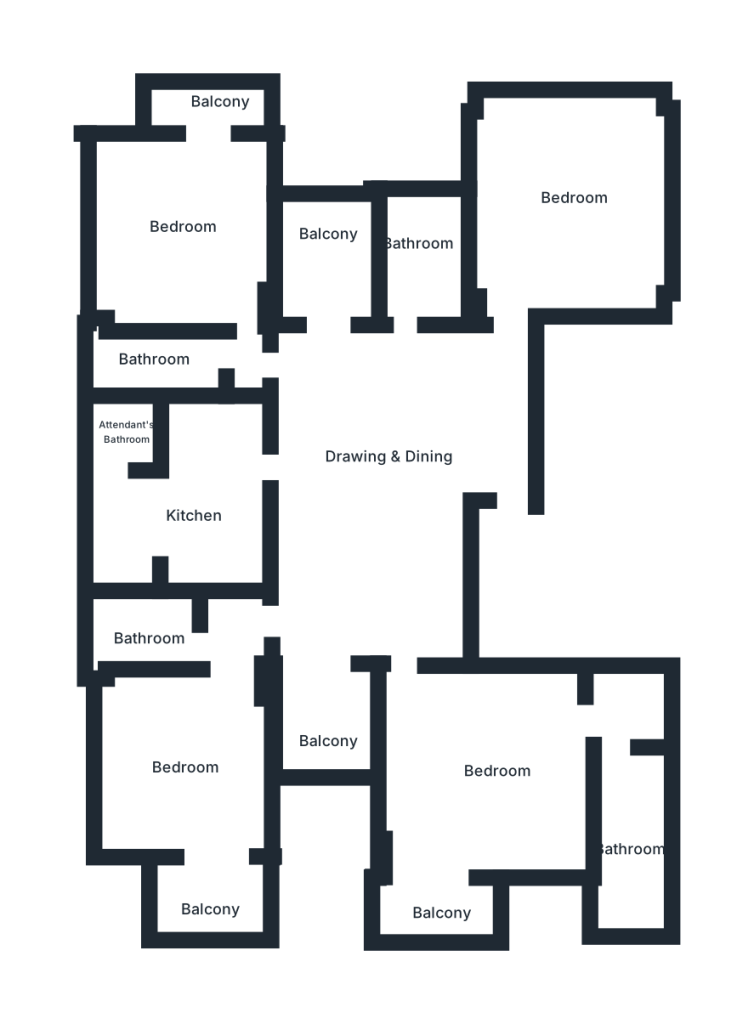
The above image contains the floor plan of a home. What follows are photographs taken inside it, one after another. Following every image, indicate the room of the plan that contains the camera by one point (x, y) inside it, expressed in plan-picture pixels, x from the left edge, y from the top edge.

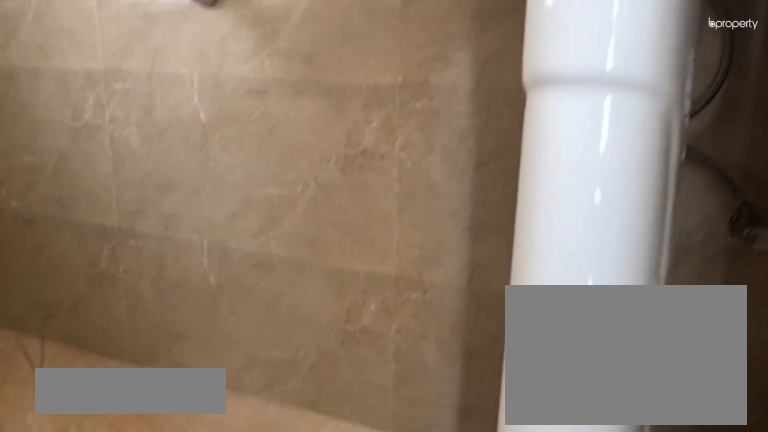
(156, 632)
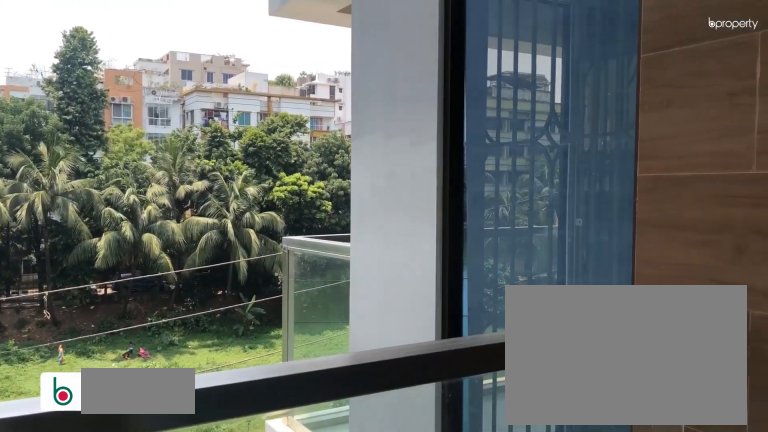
(318, 724)
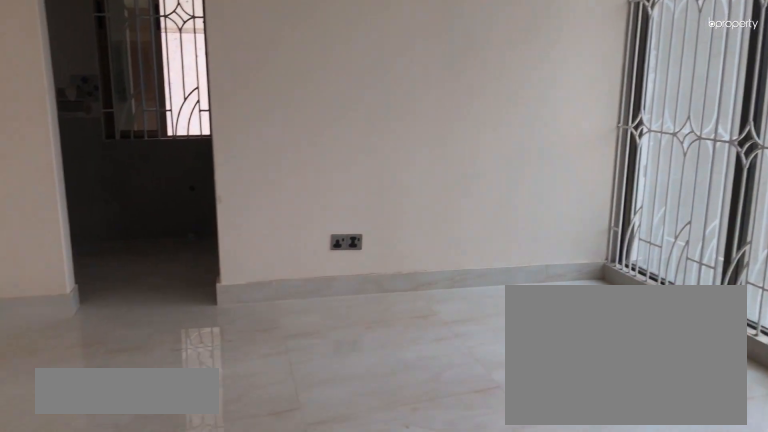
(481, 781)
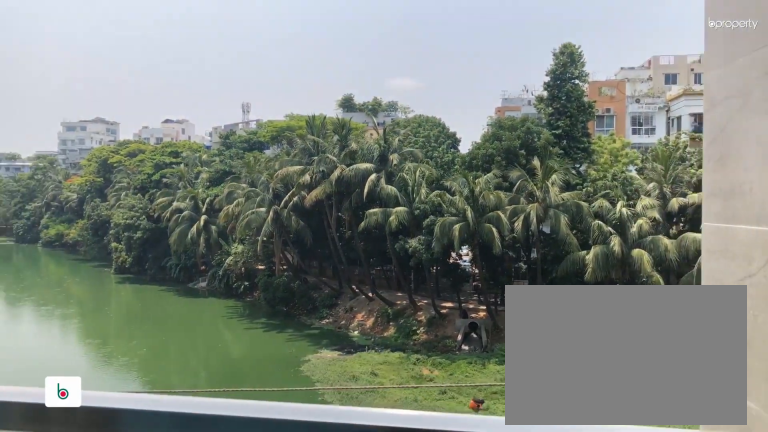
(430, 907)
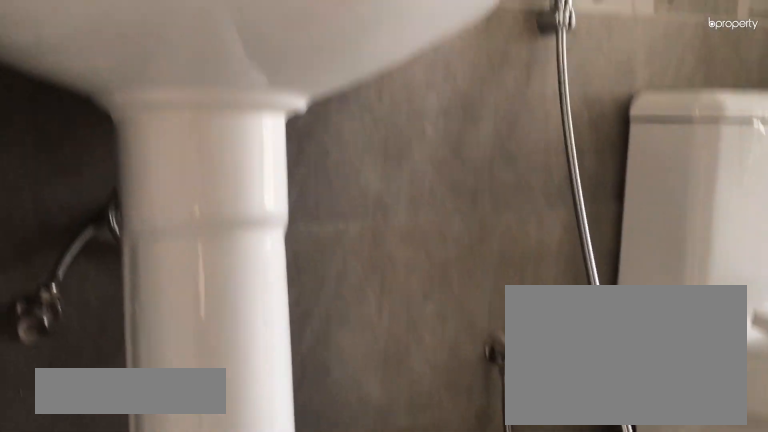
(631, 834)
